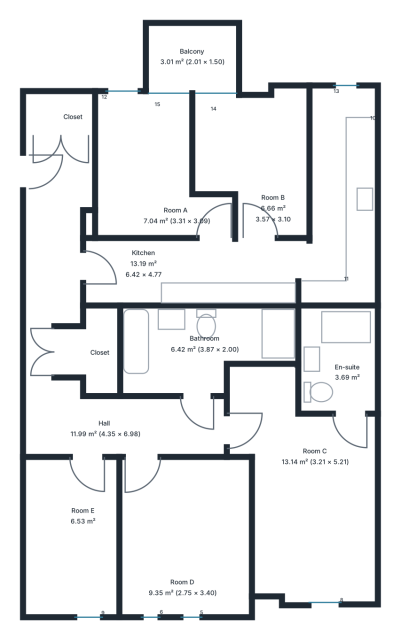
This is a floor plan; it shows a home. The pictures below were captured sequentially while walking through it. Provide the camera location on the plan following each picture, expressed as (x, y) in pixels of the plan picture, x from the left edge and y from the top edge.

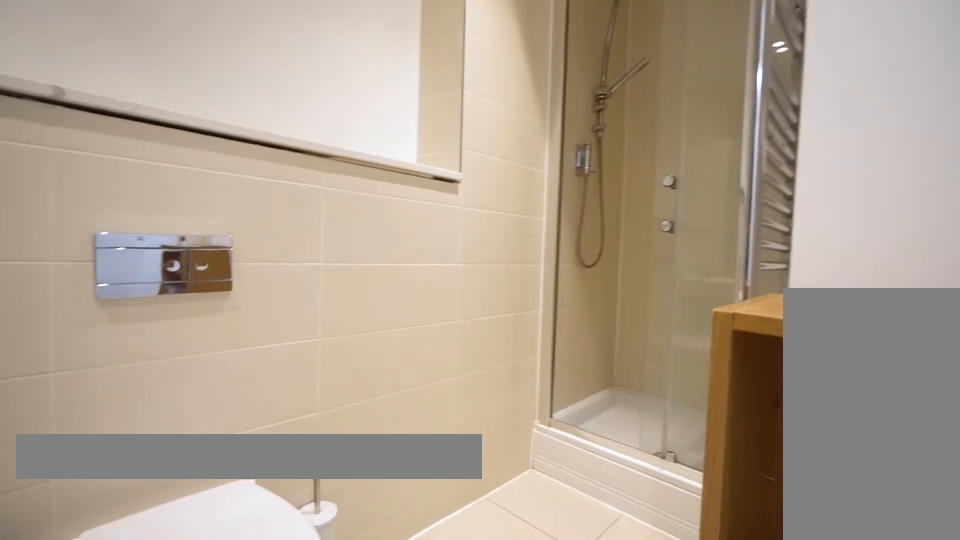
(190, 371)
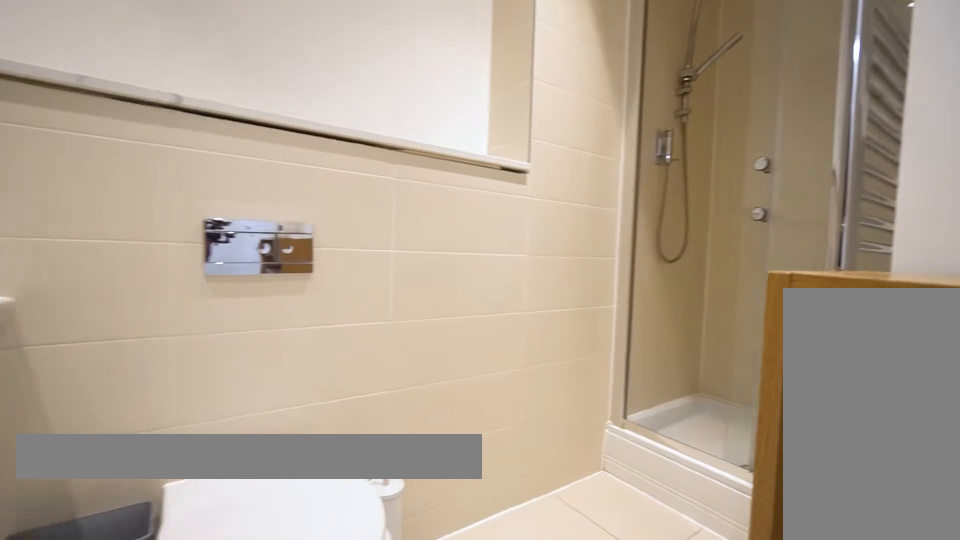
(190, 371)
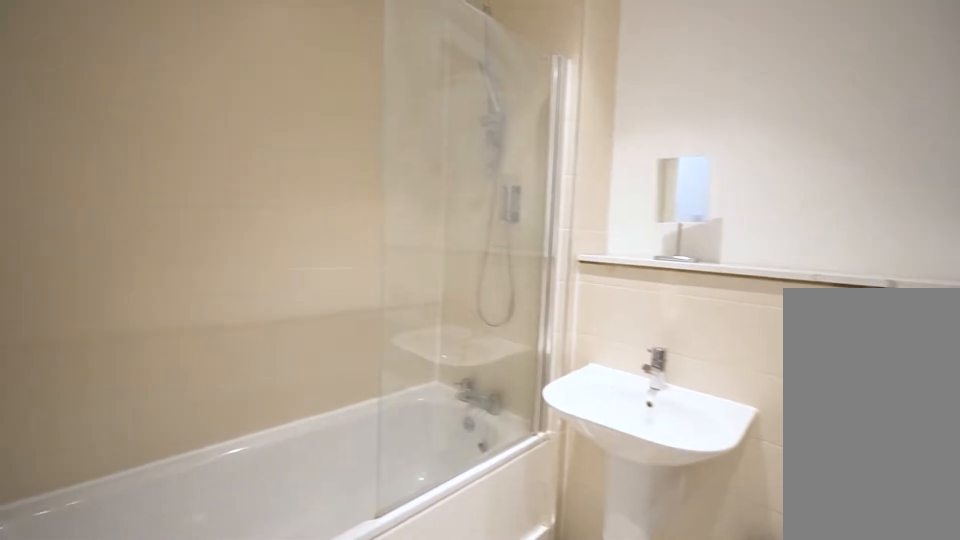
(197, 374)
